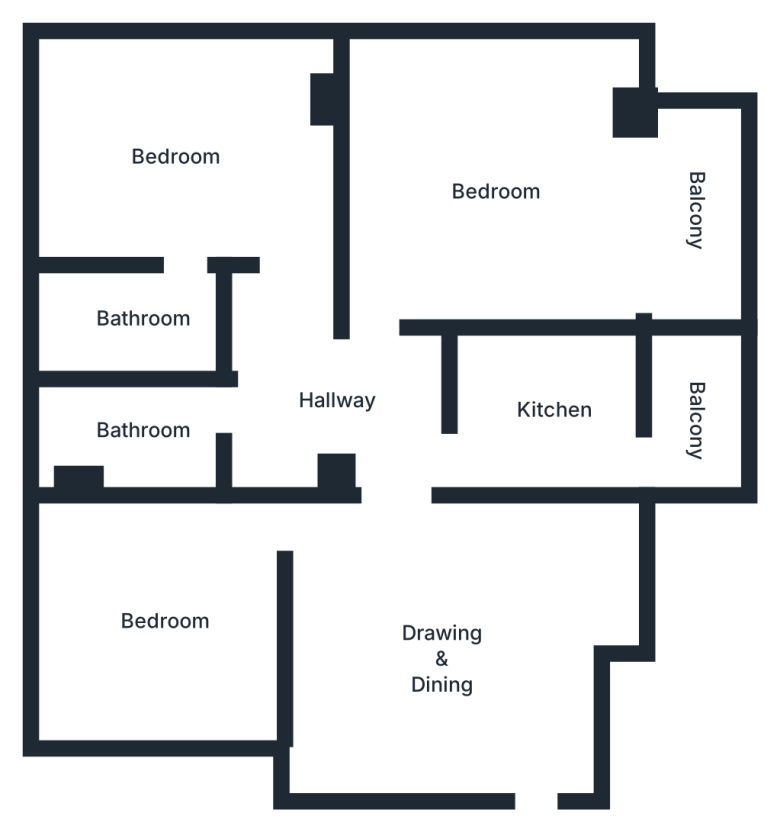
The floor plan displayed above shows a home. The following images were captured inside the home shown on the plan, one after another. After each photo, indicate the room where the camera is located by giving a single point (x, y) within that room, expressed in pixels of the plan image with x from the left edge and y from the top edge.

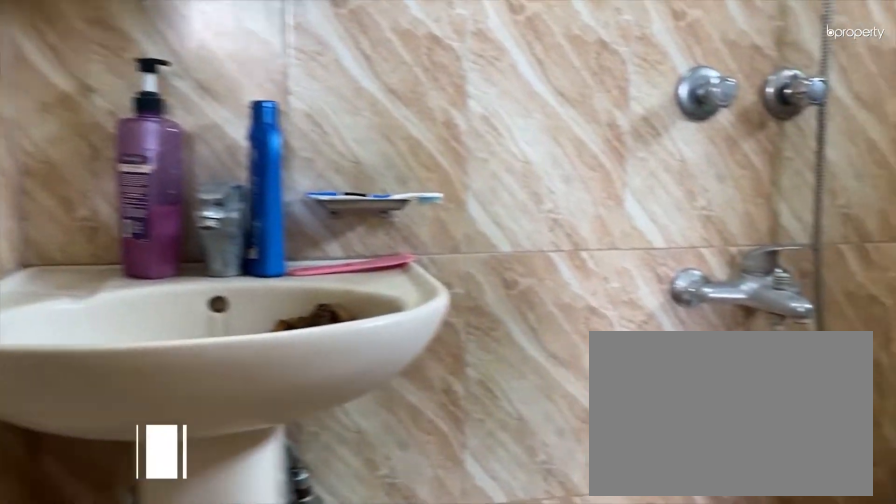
(143, 324)
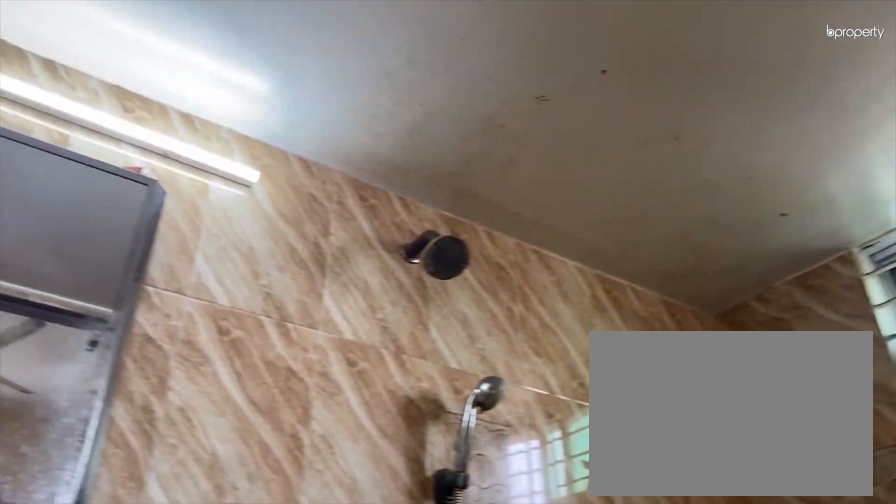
(143, 325)
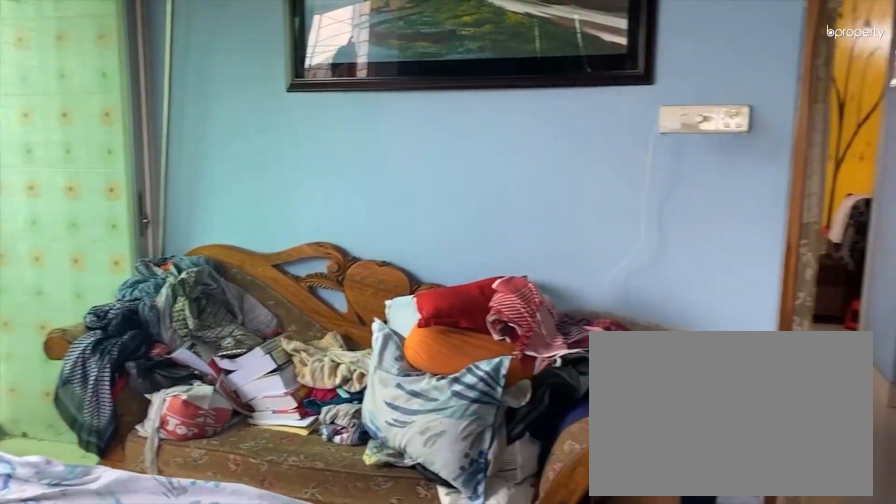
(498, 190)
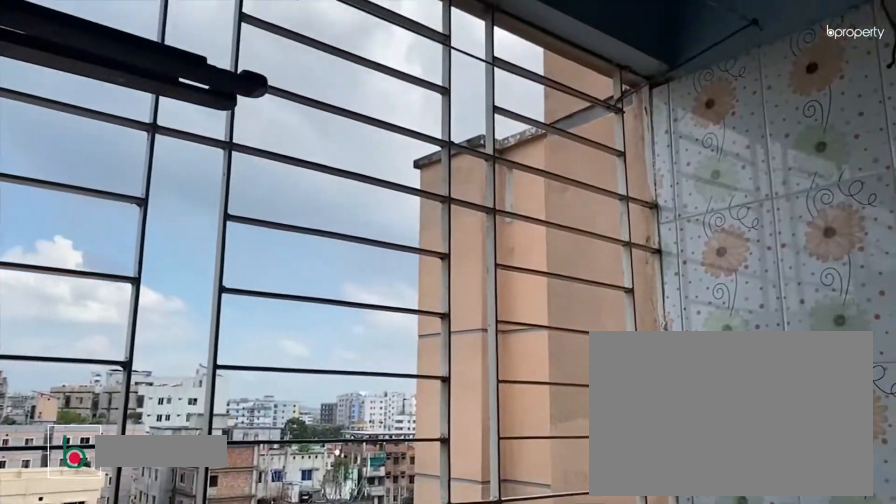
(697, 213)
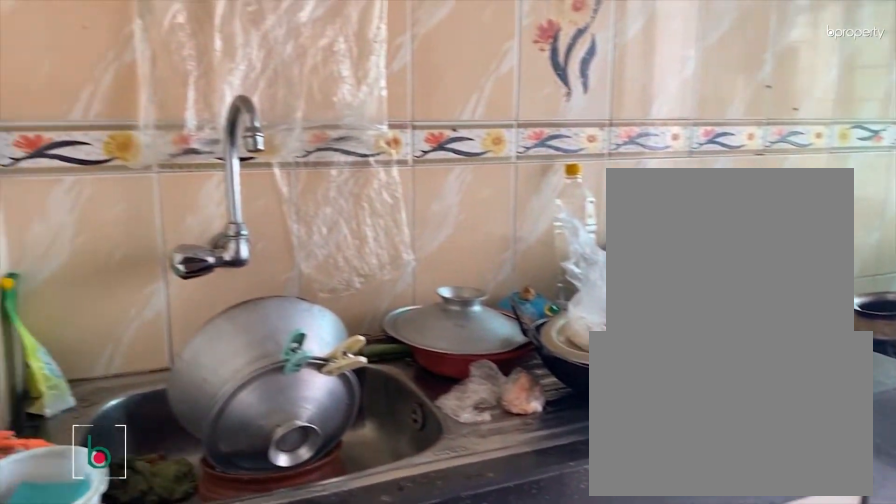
(555, 410)
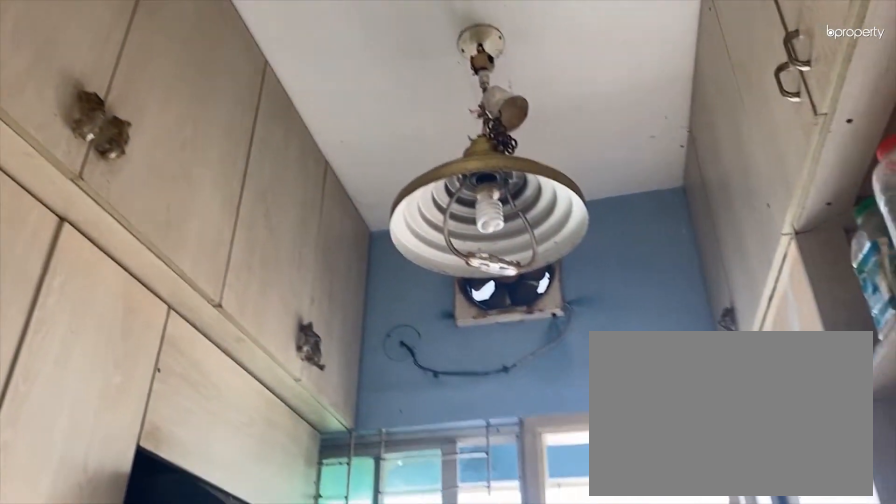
(555, 410)
